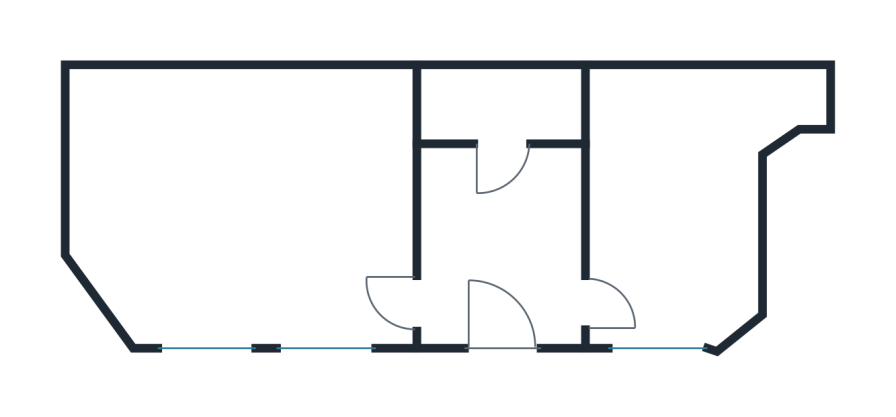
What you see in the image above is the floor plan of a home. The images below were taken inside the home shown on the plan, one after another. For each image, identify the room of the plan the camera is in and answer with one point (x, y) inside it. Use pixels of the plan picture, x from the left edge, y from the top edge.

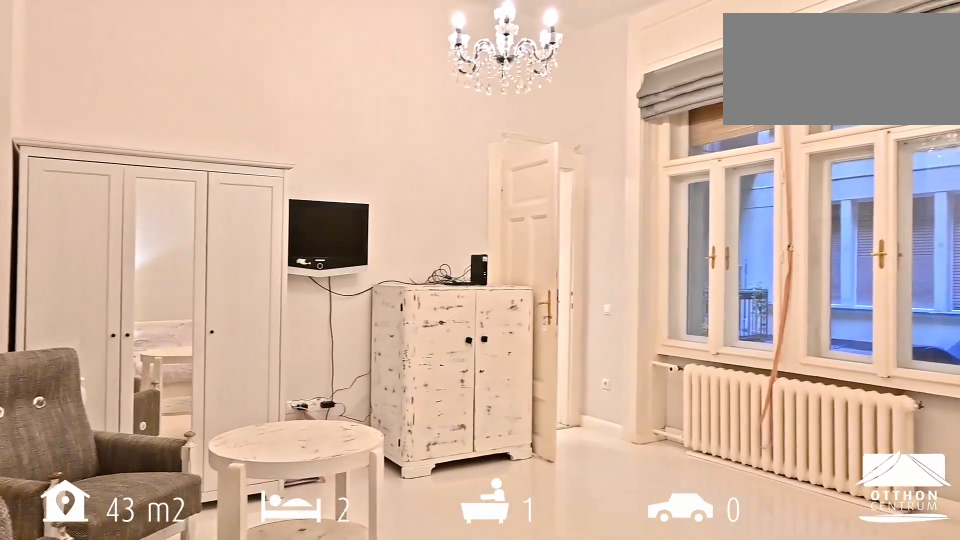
(252, 204)
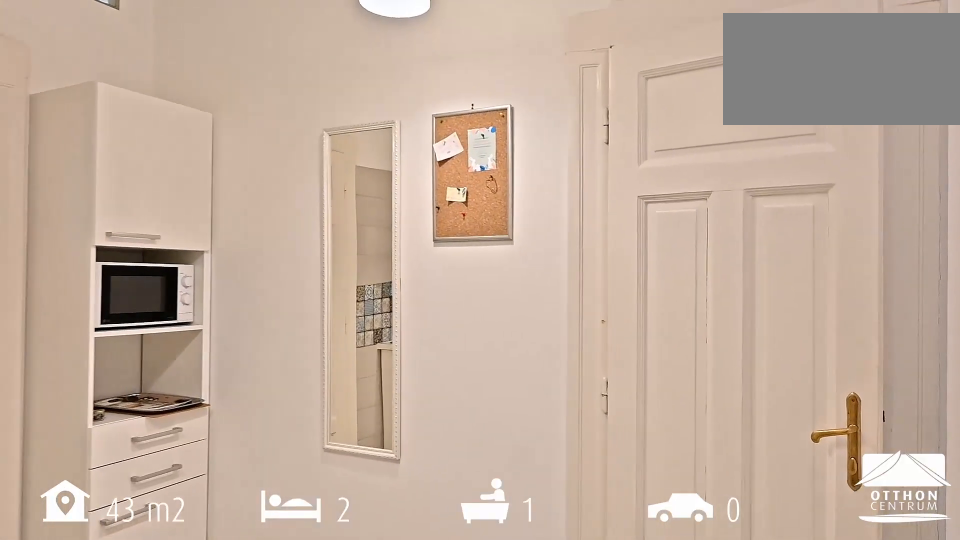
(497, 247)
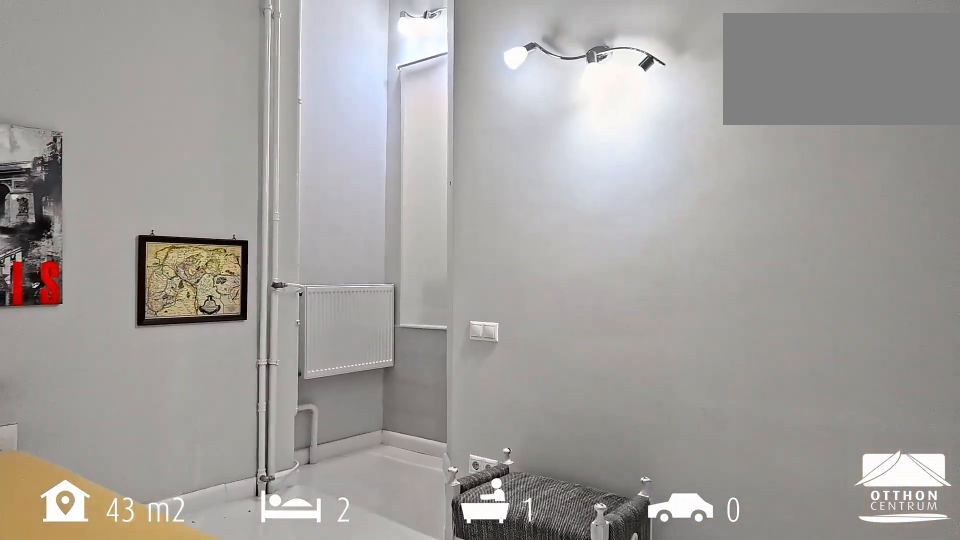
(677, 220)
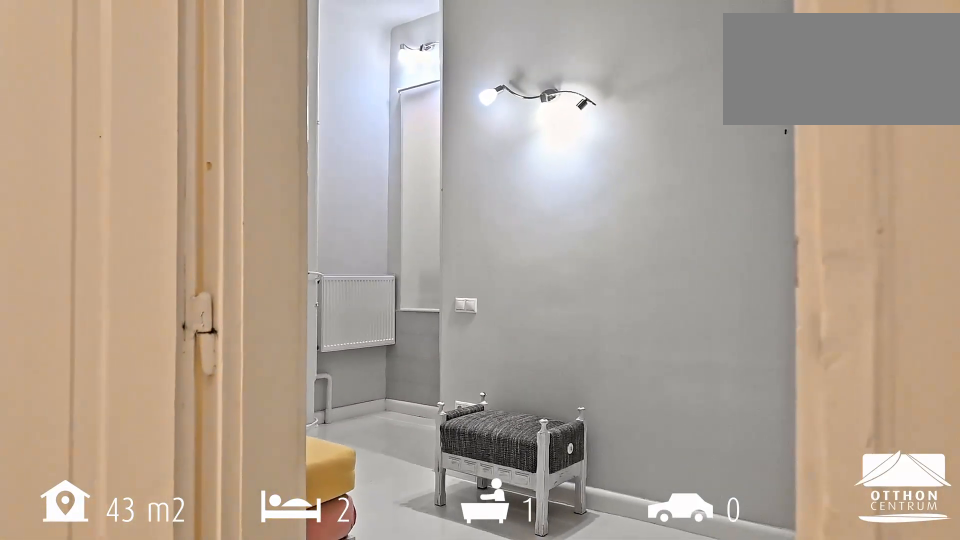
(677, 220)
